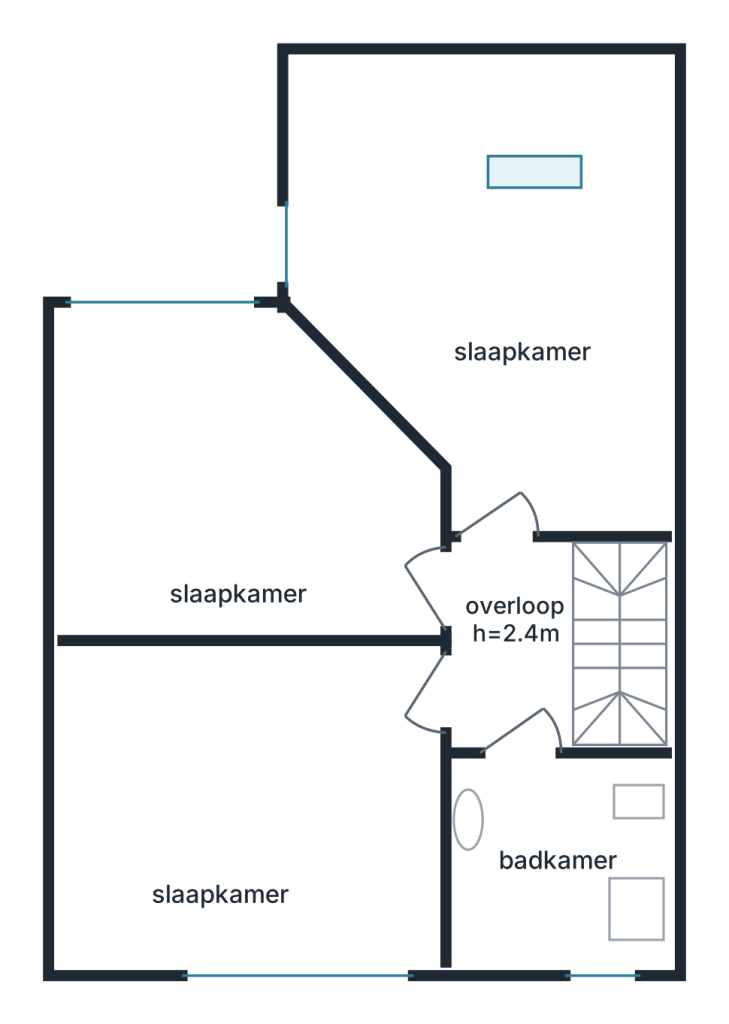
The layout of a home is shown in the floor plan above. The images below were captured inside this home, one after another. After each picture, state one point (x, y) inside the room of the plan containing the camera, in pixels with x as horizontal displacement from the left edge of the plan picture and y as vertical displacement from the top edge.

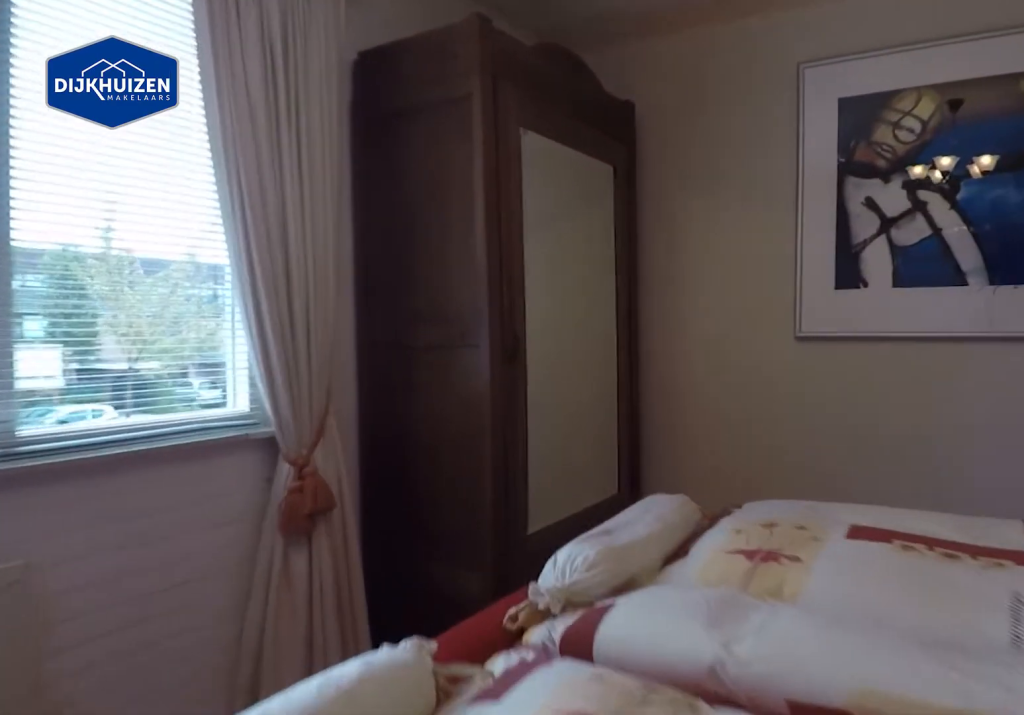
(250, 803)
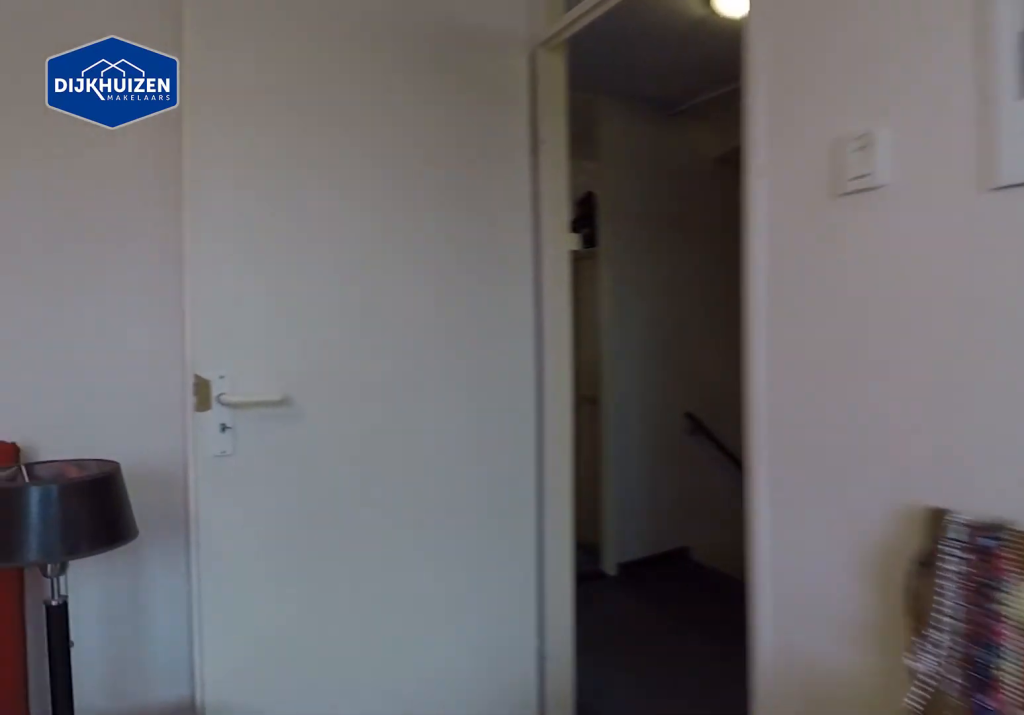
(250, 803)
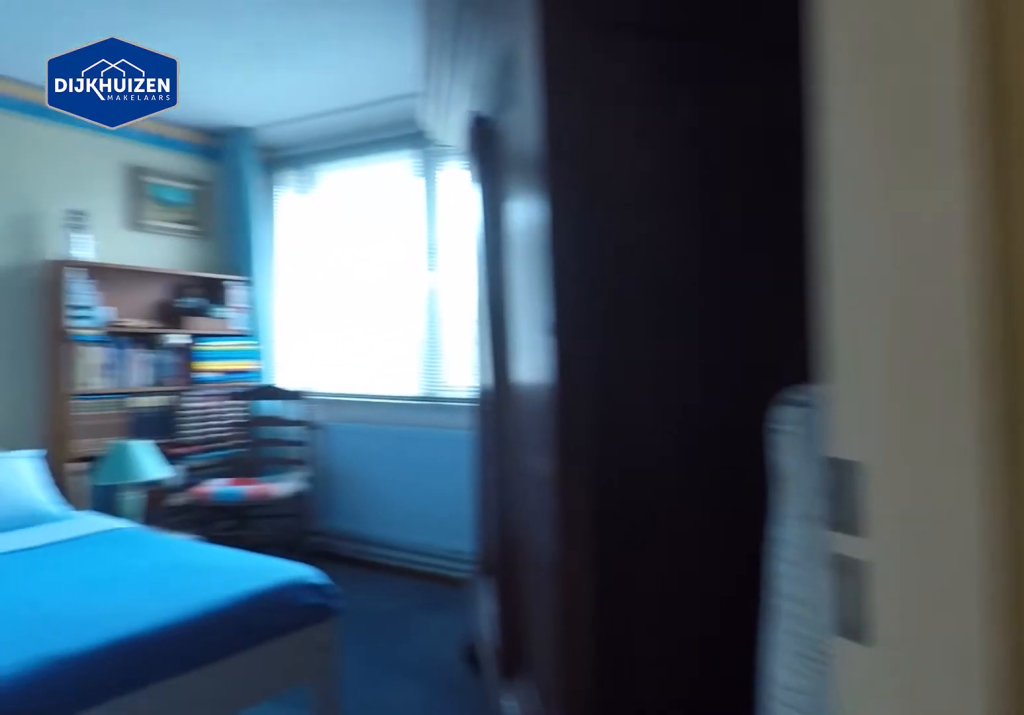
(513, 643)
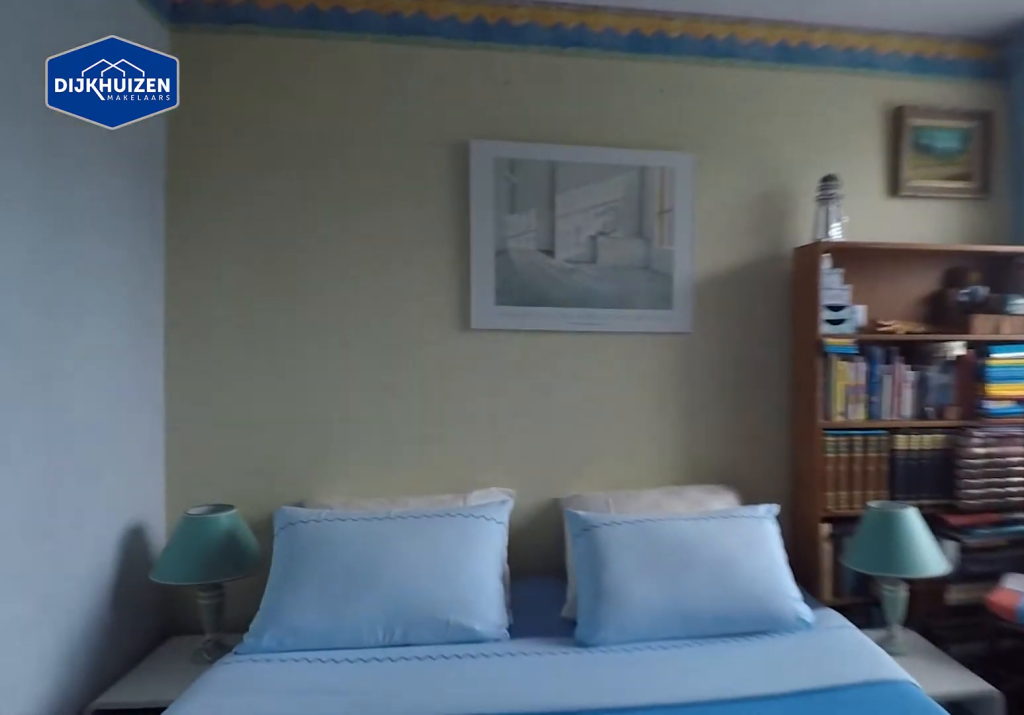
(214, 508)
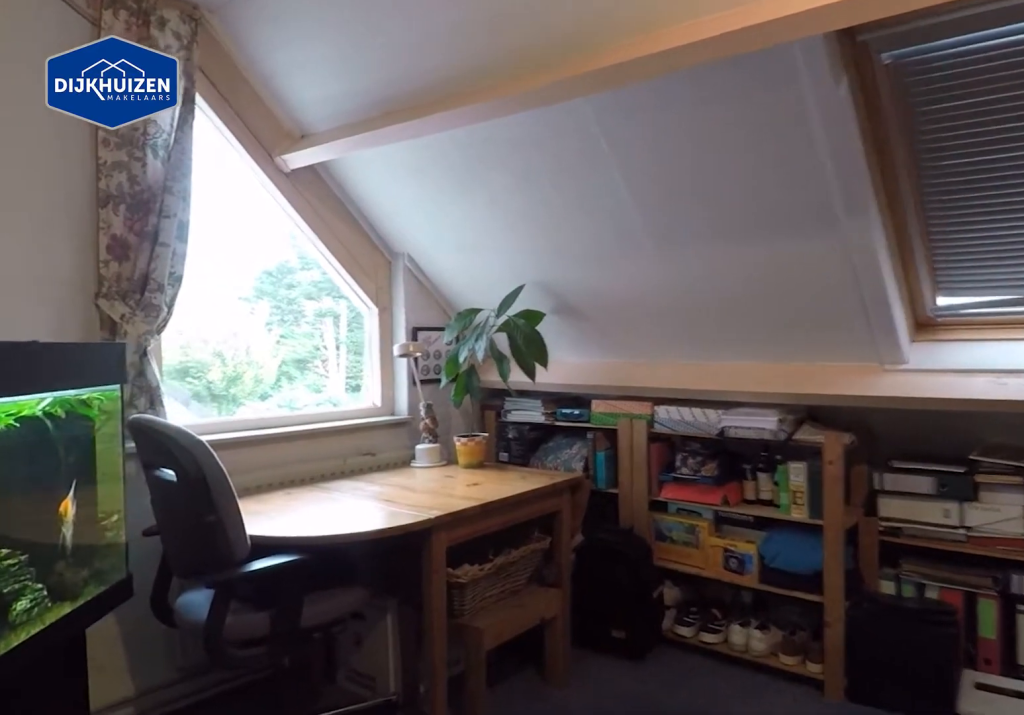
(608, 435)
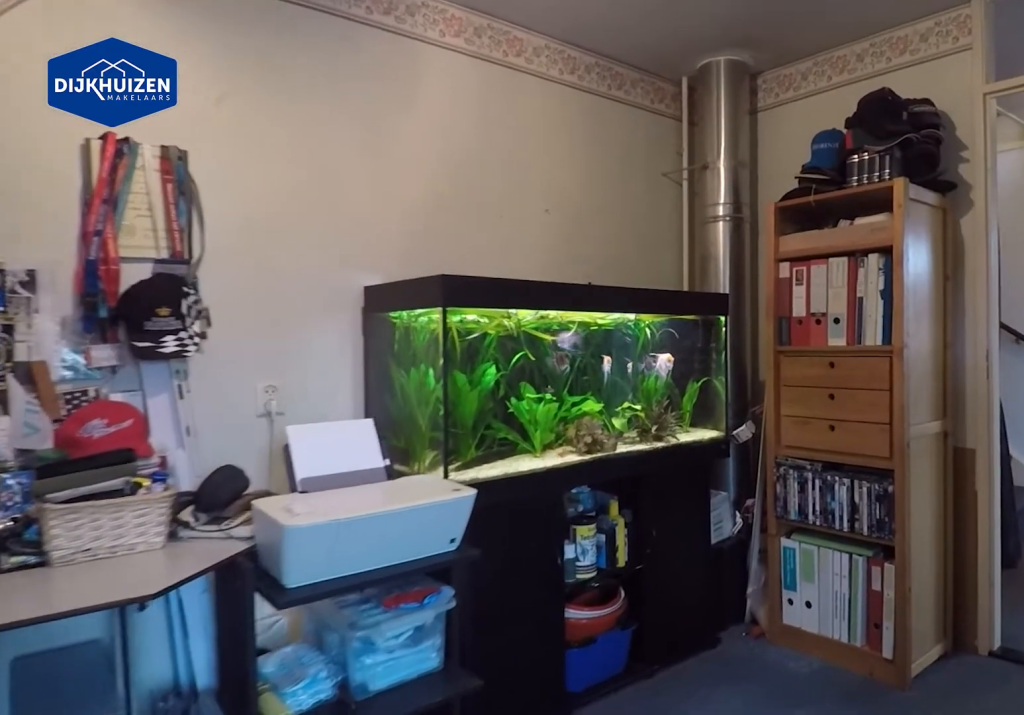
(608, 435)
